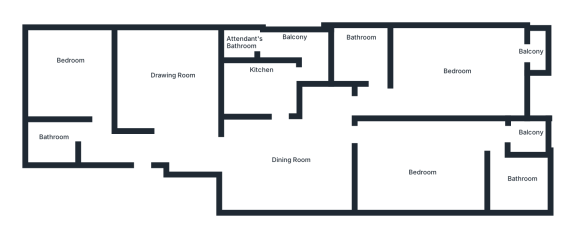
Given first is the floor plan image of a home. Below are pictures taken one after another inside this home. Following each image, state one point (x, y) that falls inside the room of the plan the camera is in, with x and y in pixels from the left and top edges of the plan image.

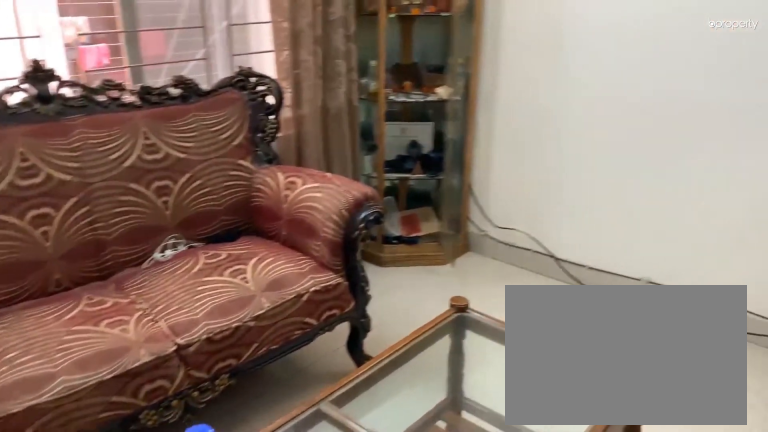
(169, 91)
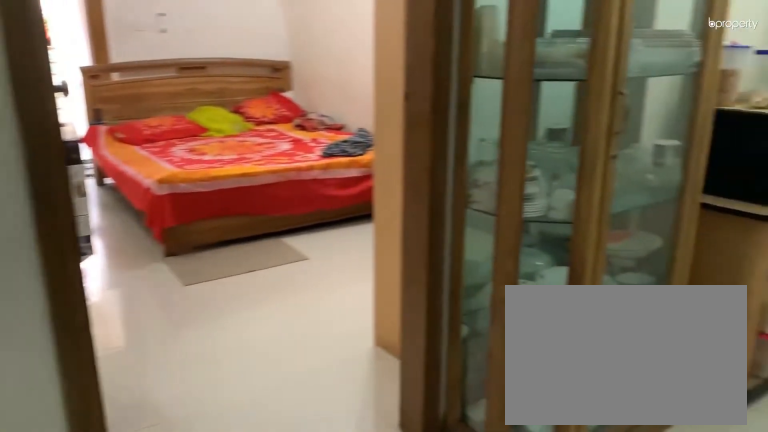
(288, 166)
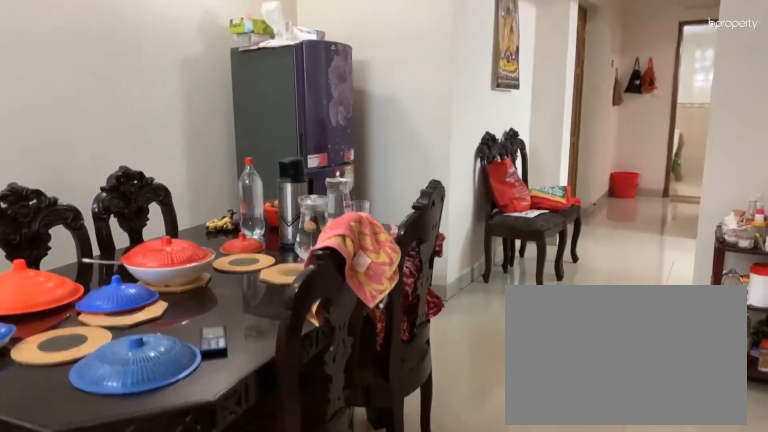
(283, 165)
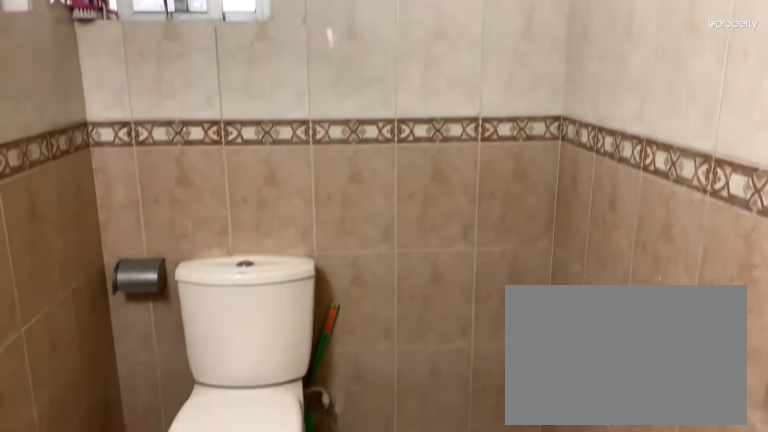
(53, 138)
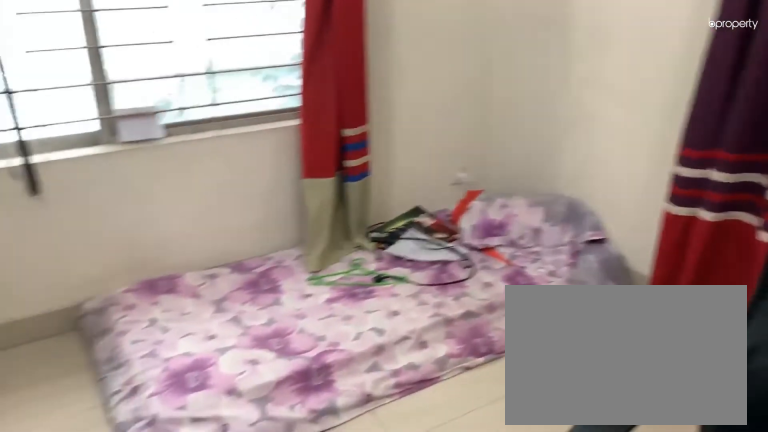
(73, 75)
